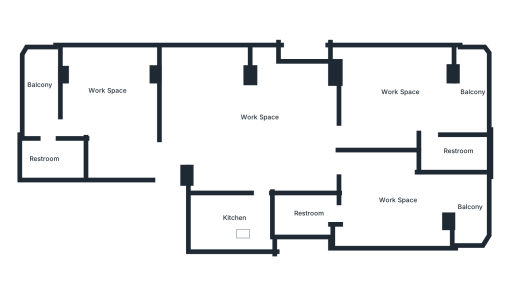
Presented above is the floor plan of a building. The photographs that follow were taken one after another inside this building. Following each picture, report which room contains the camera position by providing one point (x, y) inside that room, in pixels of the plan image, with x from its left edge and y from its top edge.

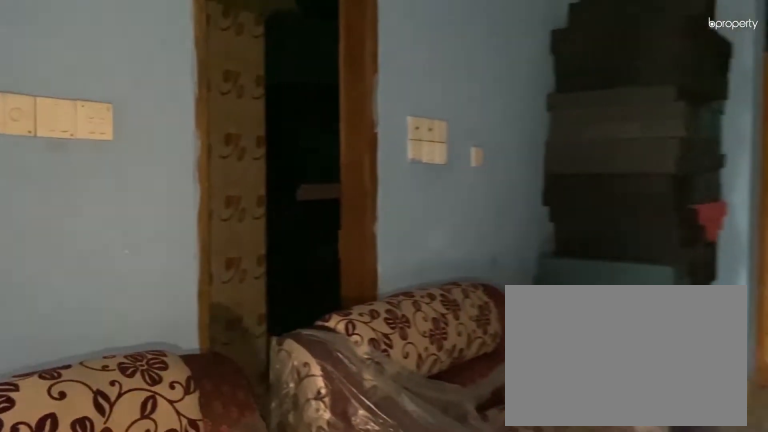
(243, 143)
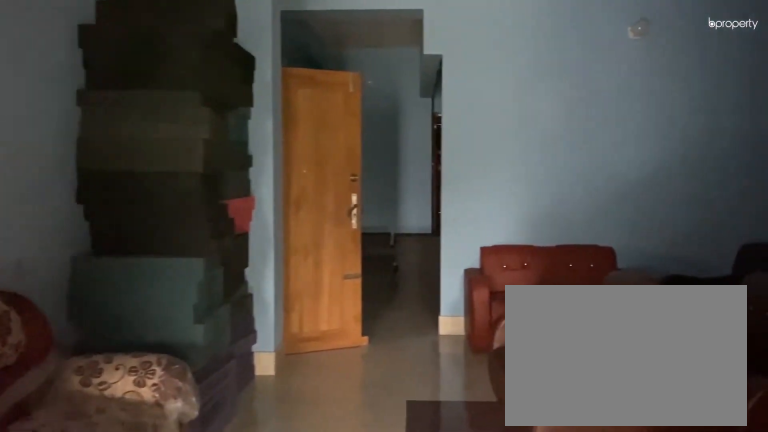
(243, 143)
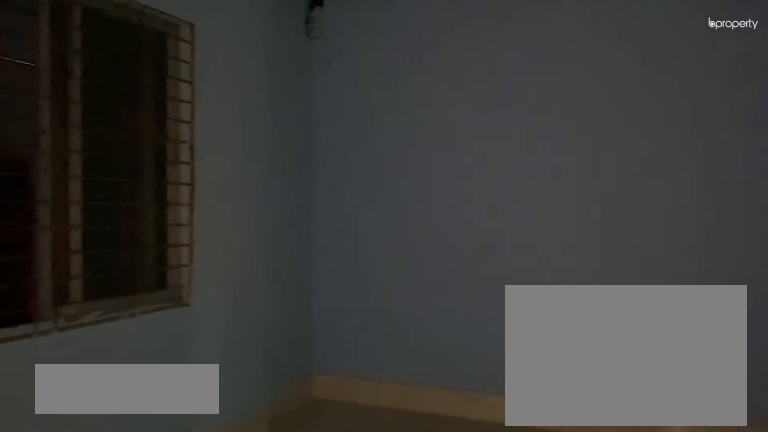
(109, 104)
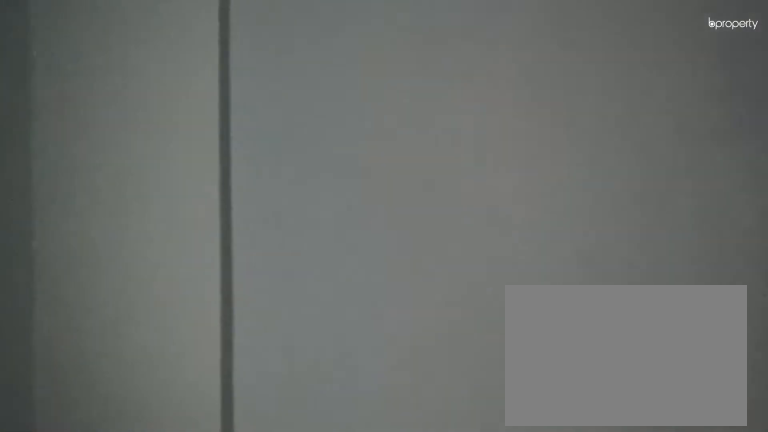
(109, 104)
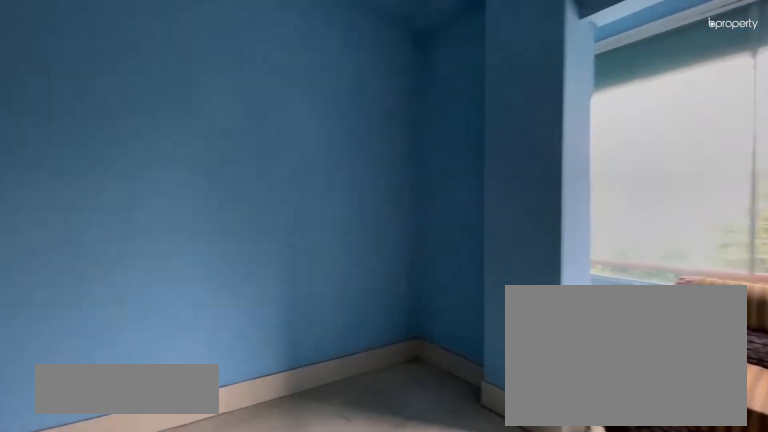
(432, 103)
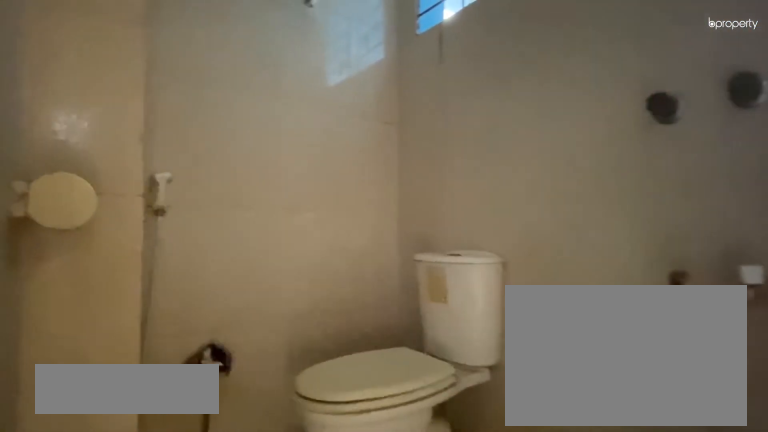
(456, 155)
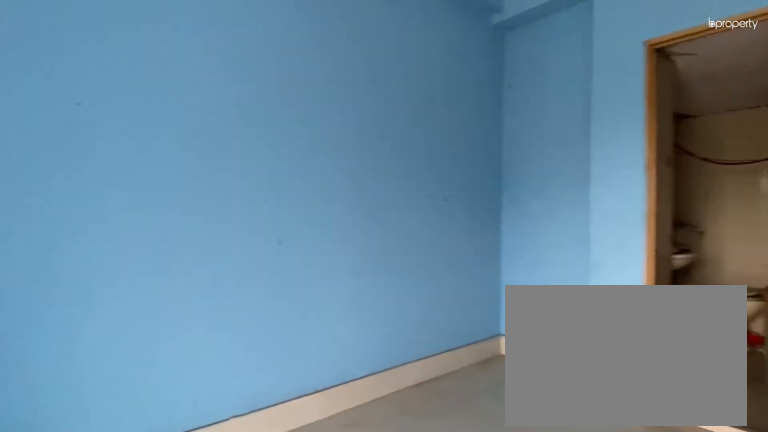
(405, 200)
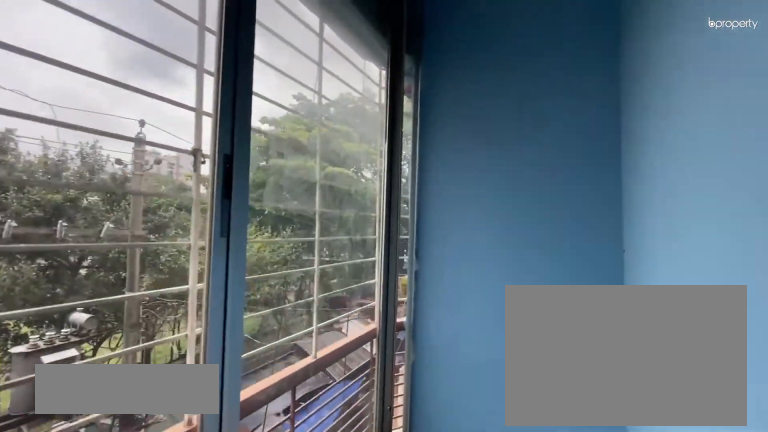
(469, 207)
